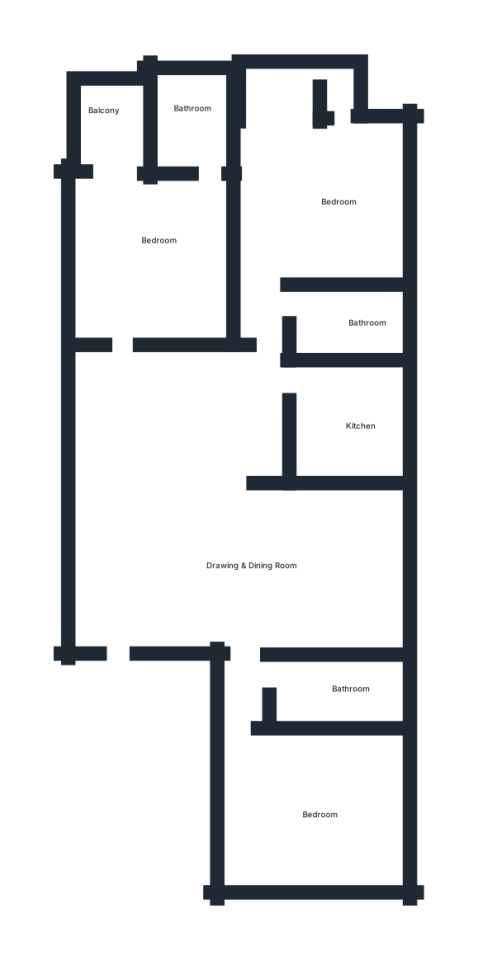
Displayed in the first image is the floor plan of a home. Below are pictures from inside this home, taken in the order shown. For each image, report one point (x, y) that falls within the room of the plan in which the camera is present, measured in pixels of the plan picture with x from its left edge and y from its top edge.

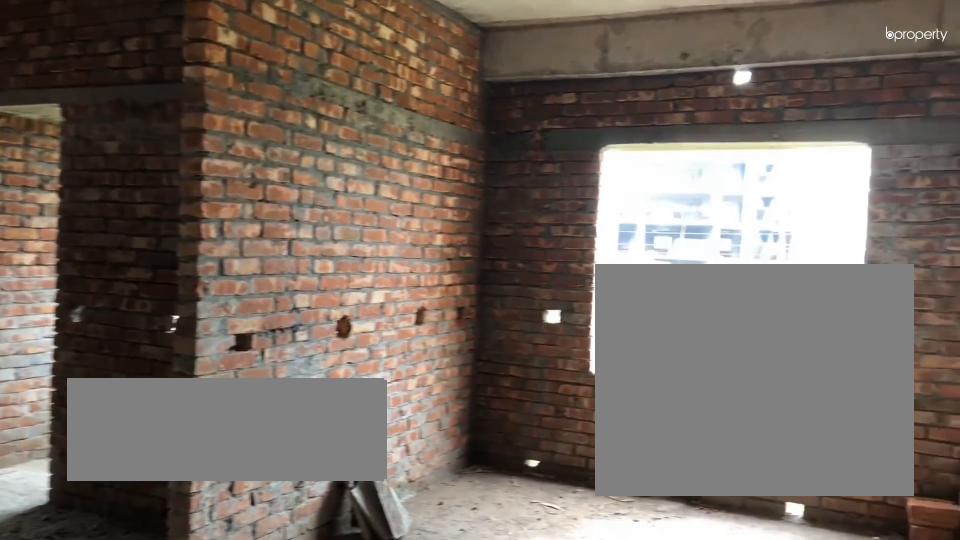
(232, 549)
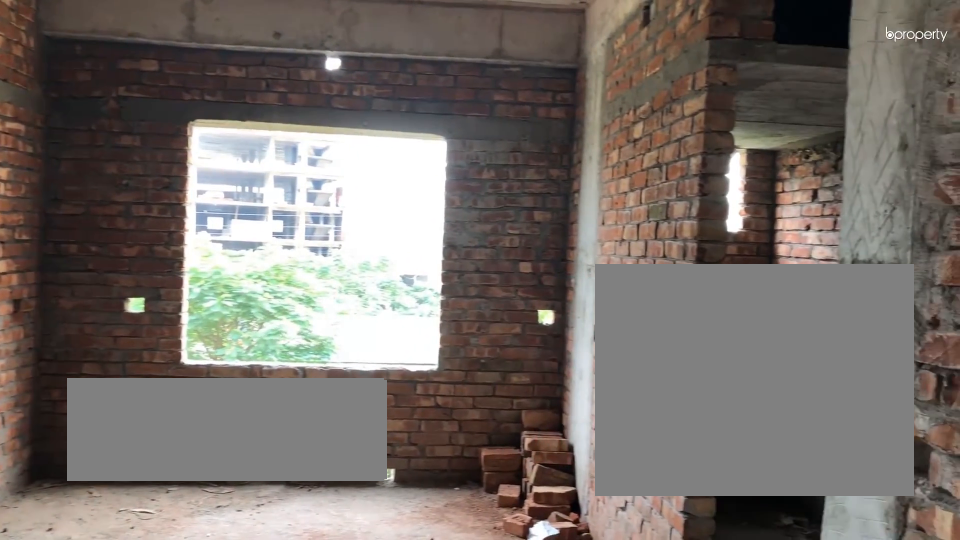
(313, 572)
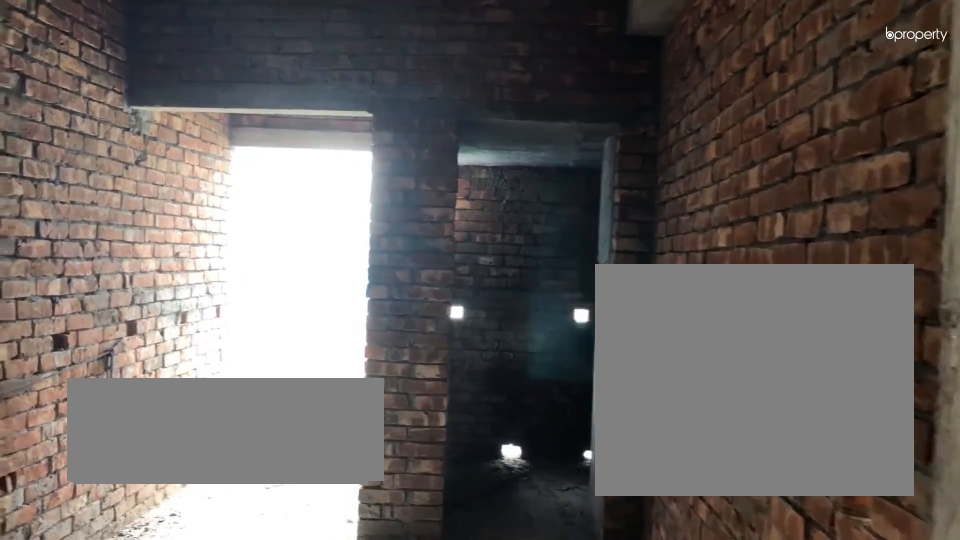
(151, 237)
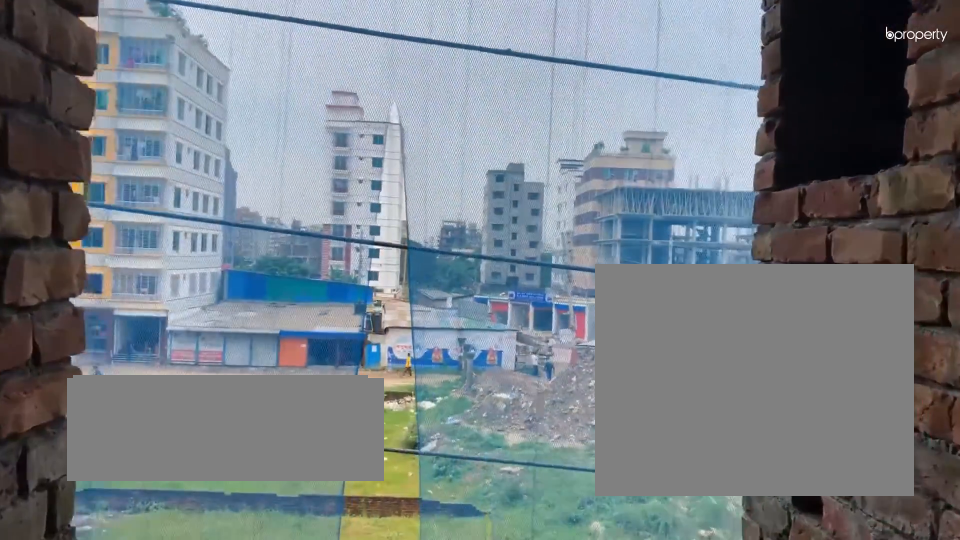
(114, 128)
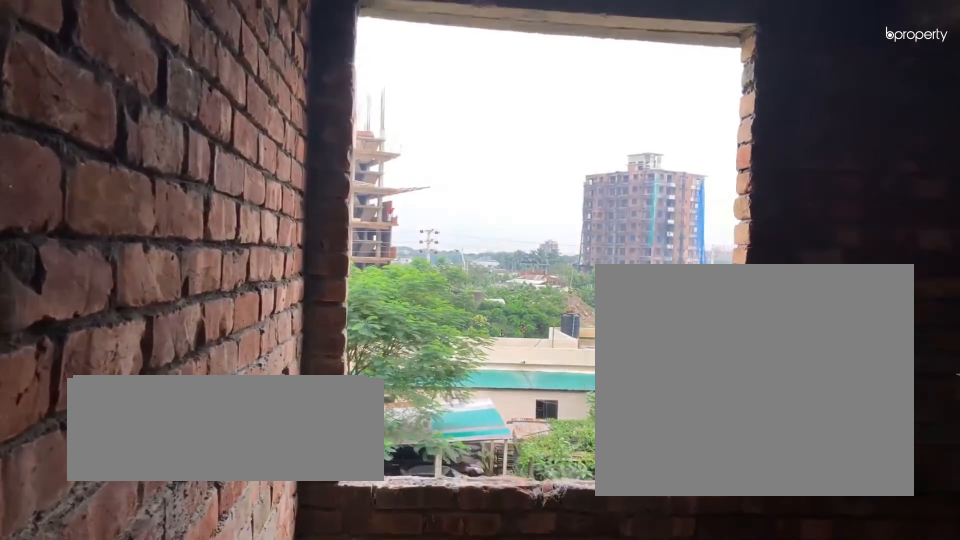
(346, 420)
